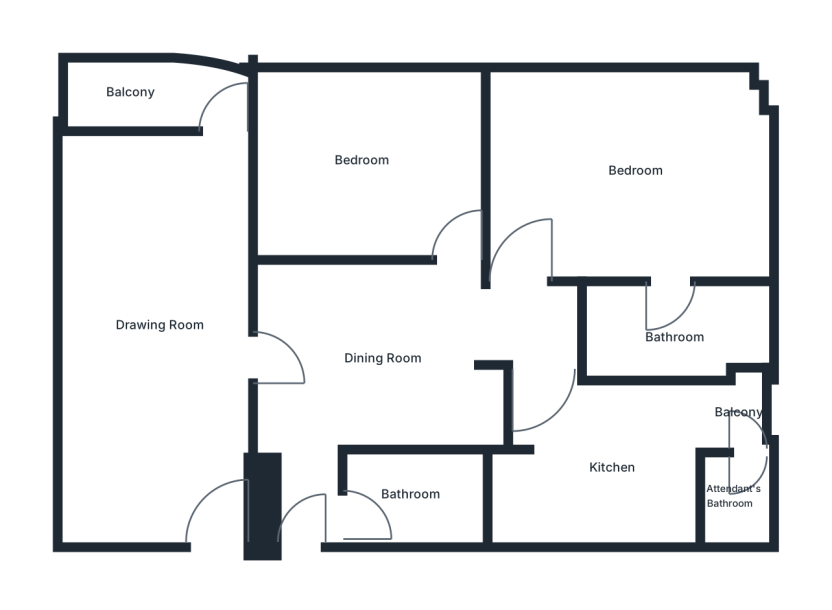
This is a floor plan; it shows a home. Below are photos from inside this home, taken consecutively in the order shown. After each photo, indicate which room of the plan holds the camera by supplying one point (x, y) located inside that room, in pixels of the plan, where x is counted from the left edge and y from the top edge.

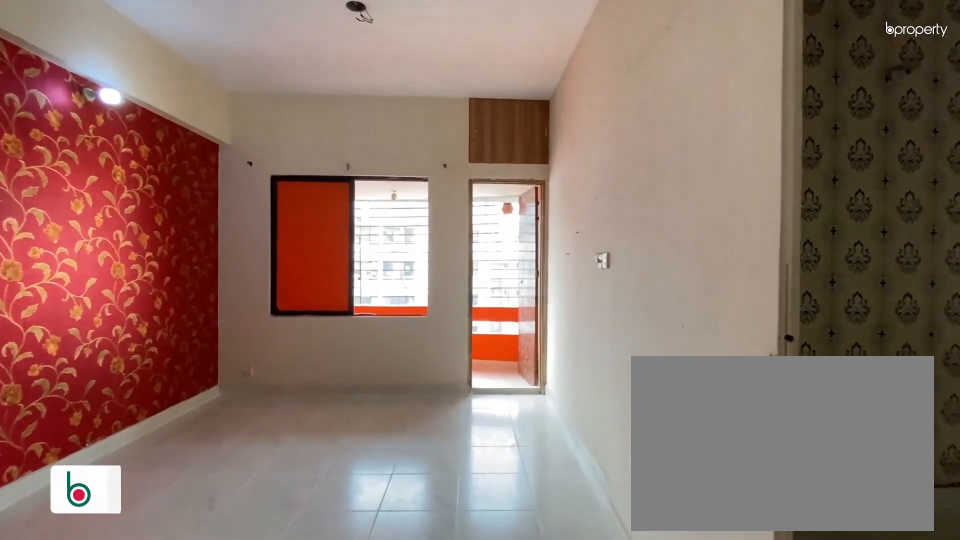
(163, 305)
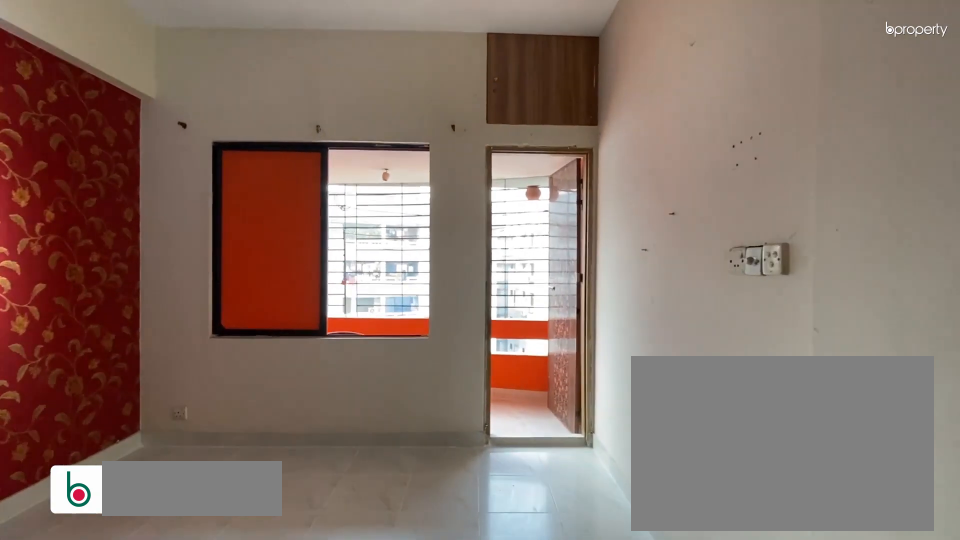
(163, 305)
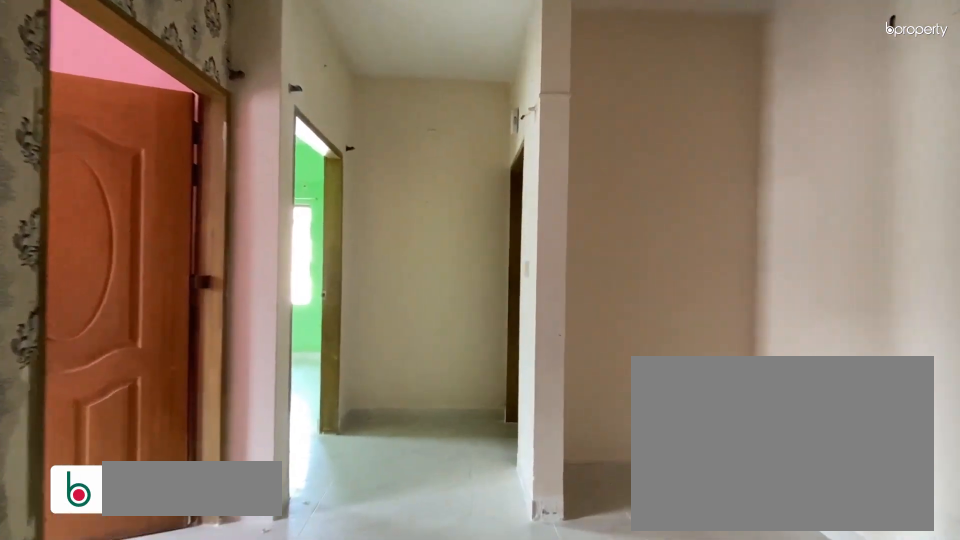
(368, 363)
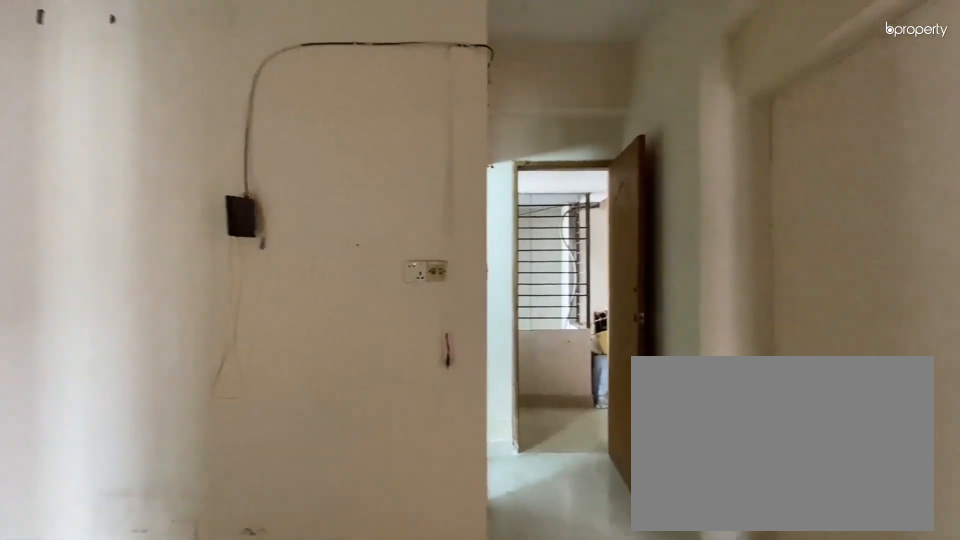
(368, 363)
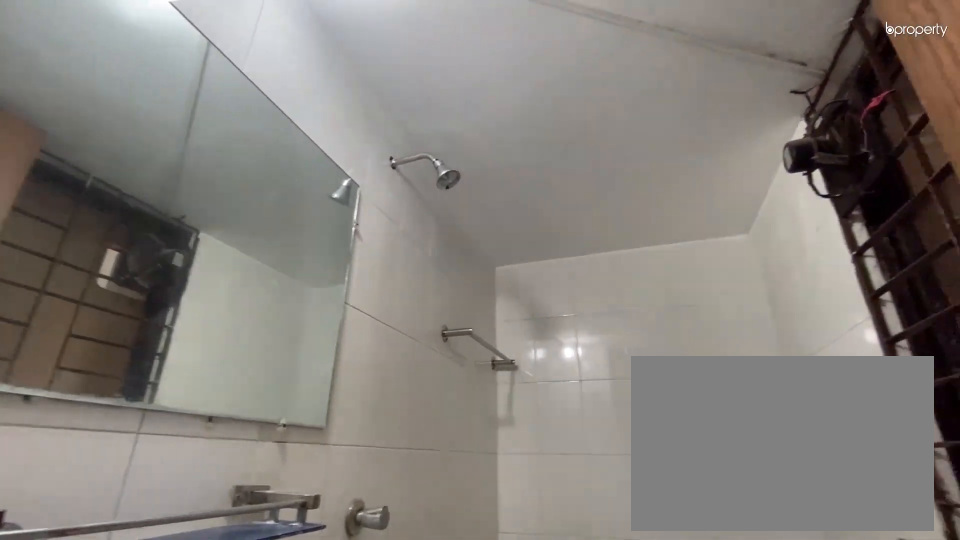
(404, 504)
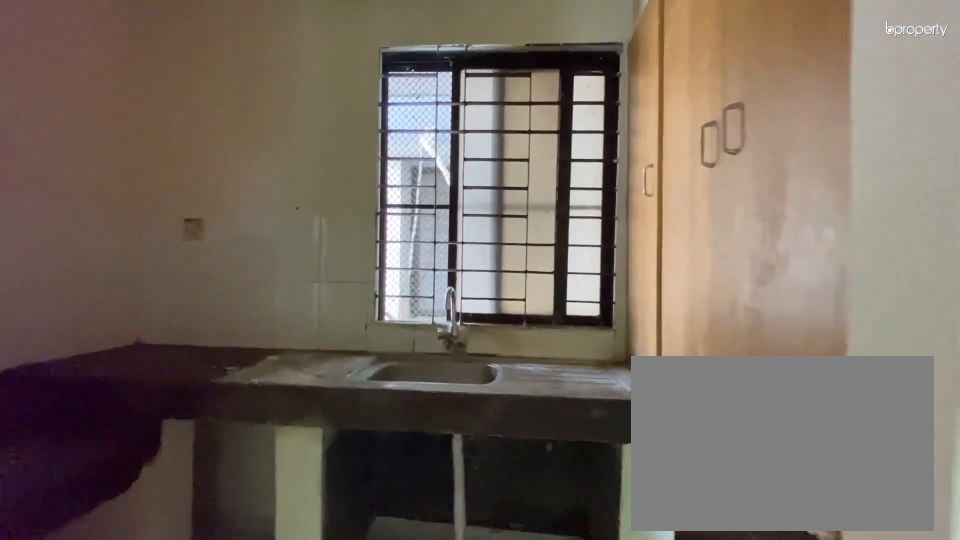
(599, 466)
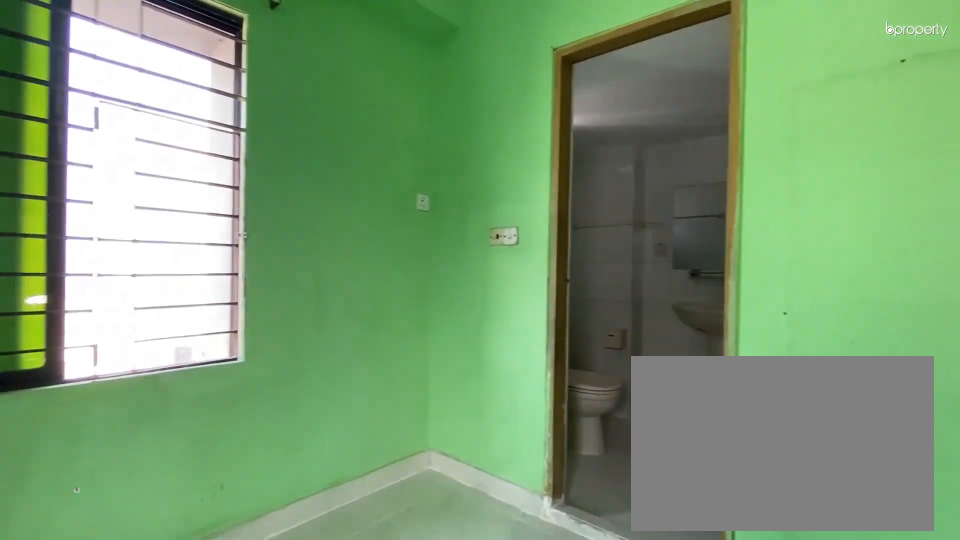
(631, 187)
